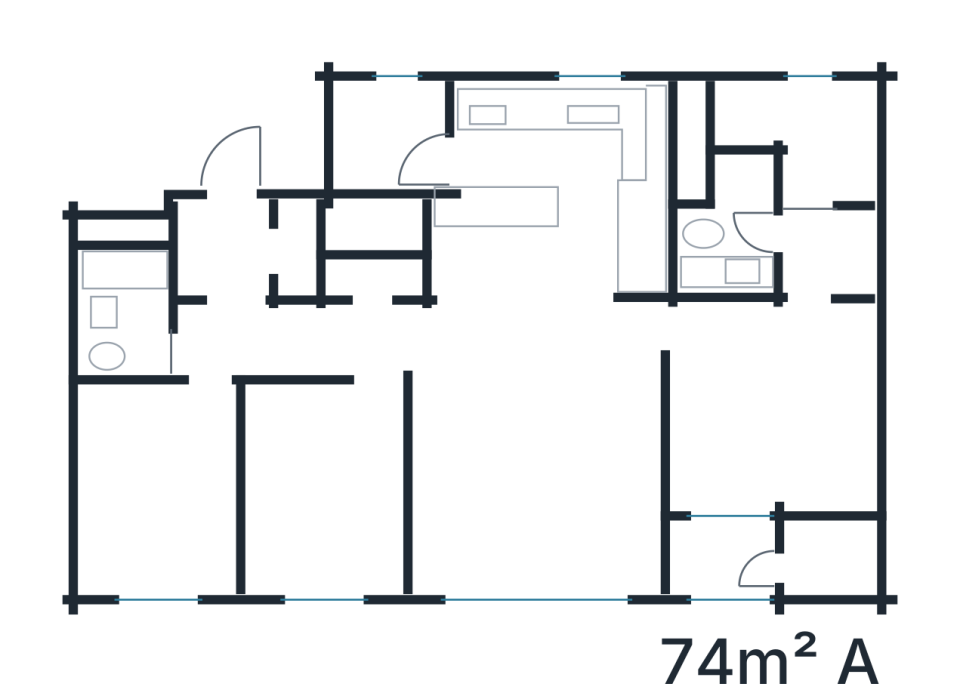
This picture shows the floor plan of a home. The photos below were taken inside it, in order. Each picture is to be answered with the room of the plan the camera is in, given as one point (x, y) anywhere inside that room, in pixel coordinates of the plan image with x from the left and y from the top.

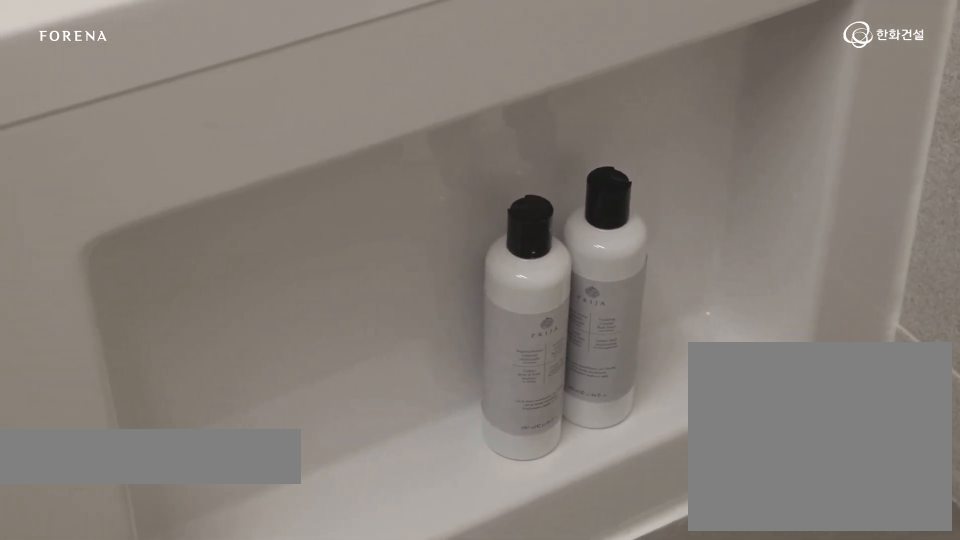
(161, 347)
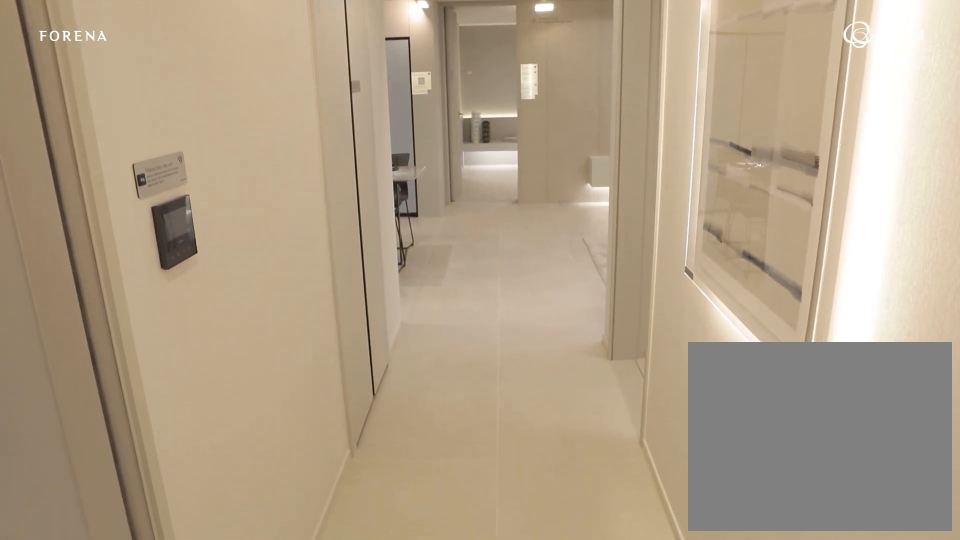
(342, 340)
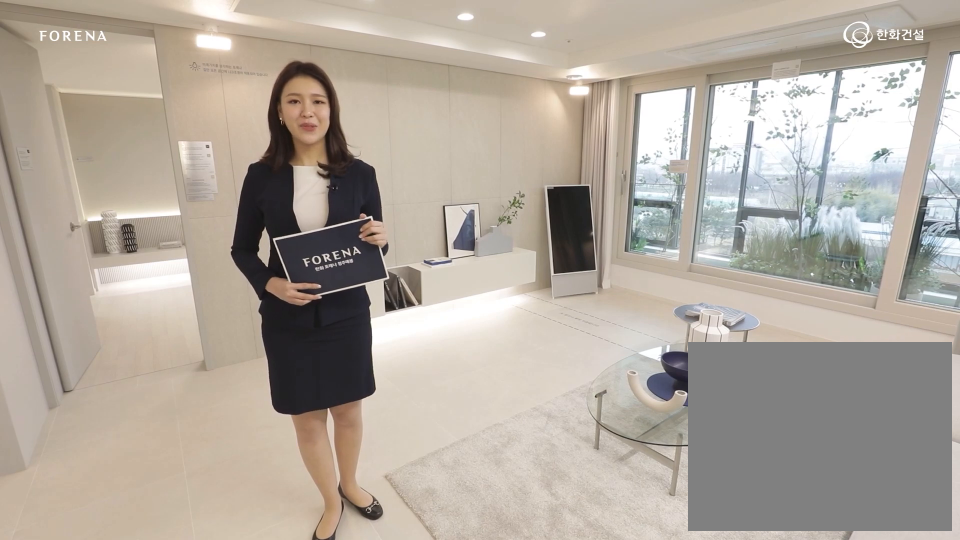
(544, 463)
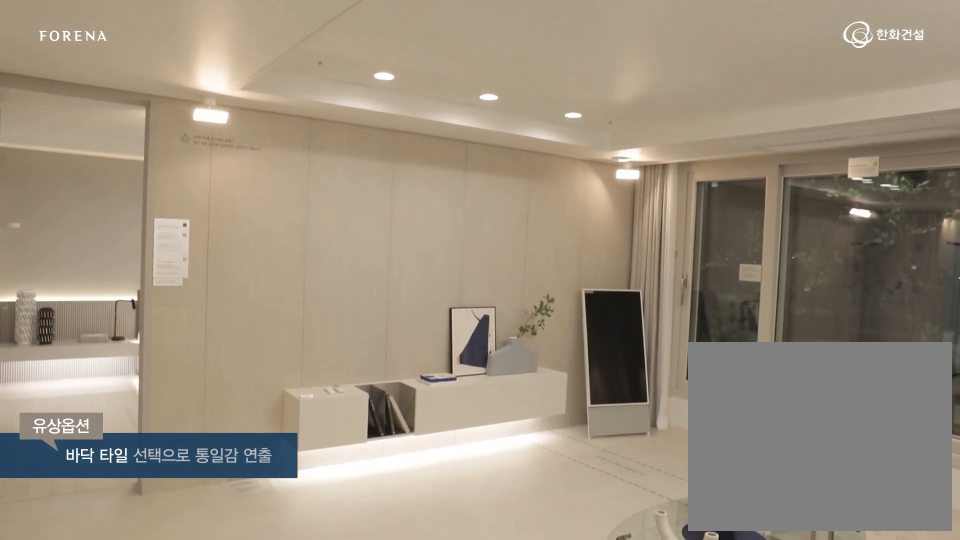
(544, 463)
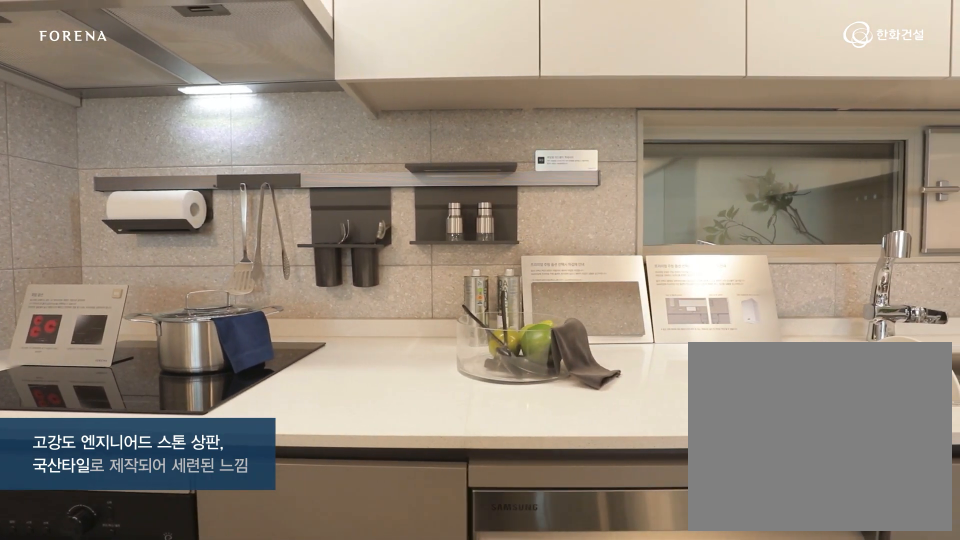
(527, 269)
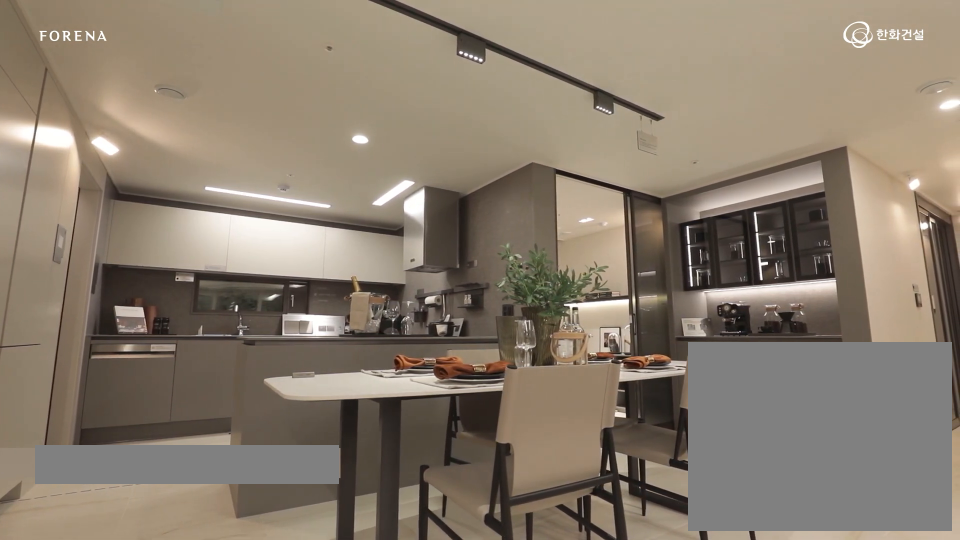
(527, 269)
